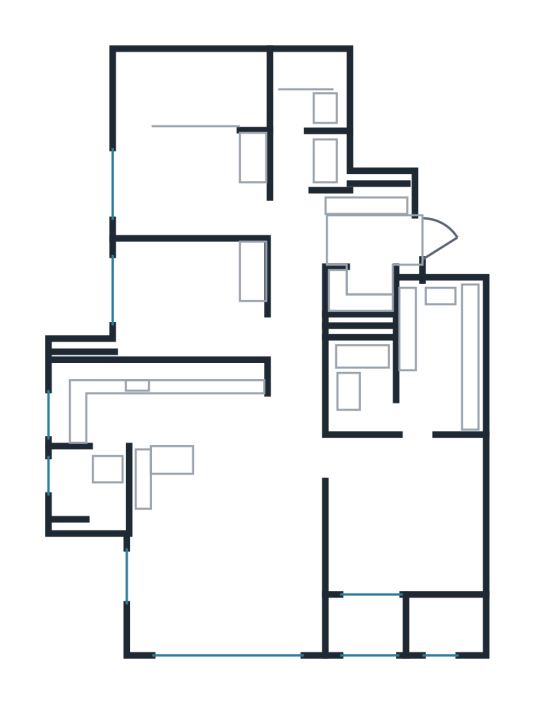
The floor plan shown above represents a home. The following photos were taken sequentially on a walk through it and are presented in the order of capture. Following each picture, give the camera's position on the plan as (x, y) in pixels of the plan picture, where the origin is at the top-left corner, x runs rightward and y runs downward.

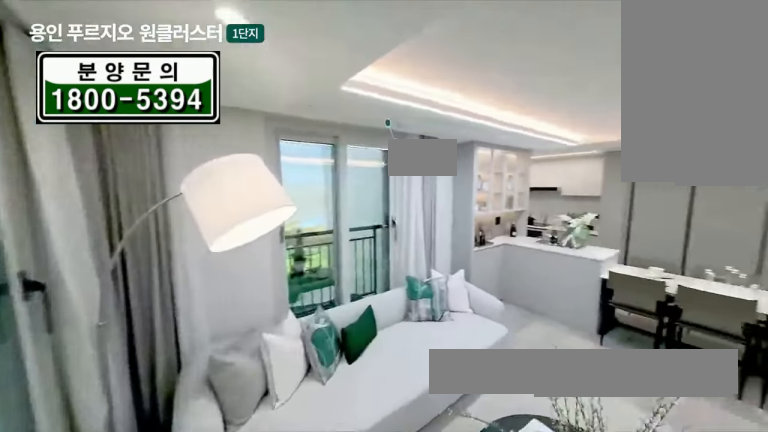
(226, 582)
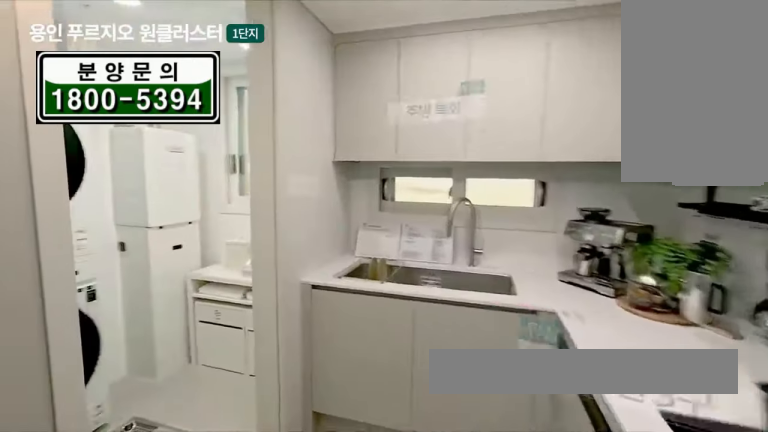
(173, 445)
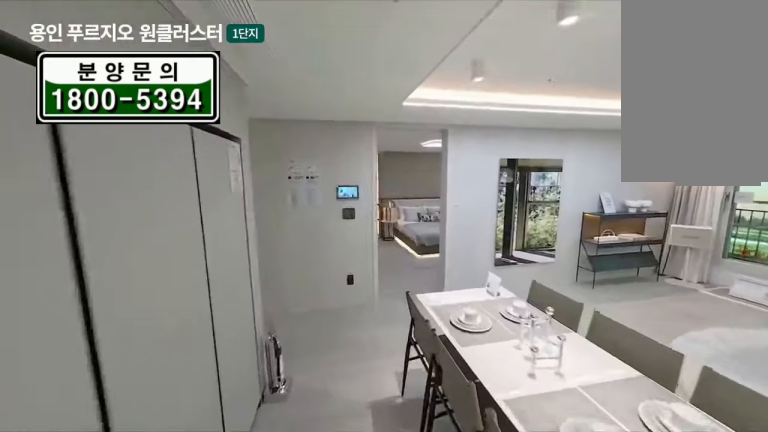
(168, 442)
